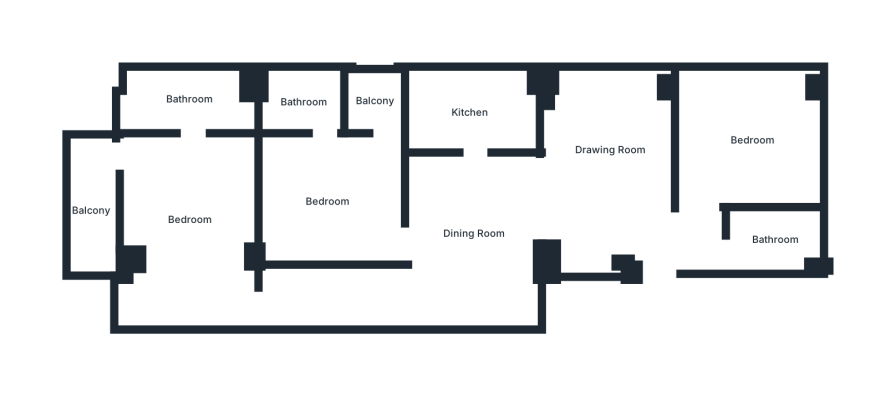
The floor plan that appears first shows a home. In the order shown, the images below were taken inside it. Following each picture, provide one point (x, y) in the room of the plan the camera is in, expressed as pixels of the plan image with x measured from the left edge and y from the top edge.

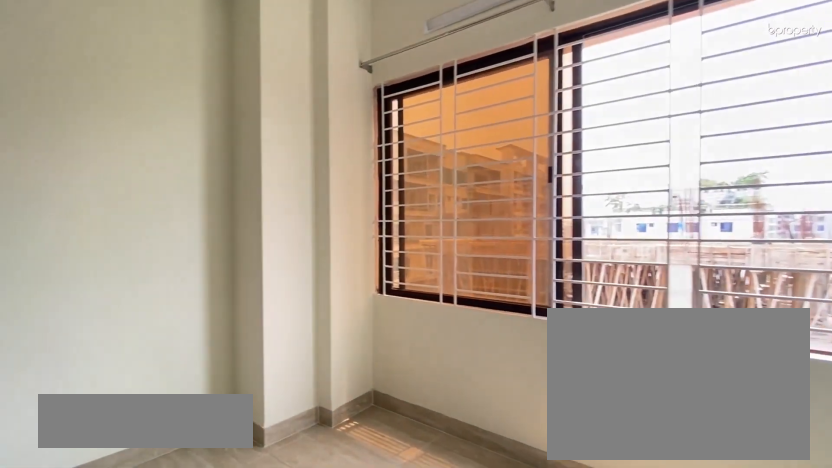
(608, 152)
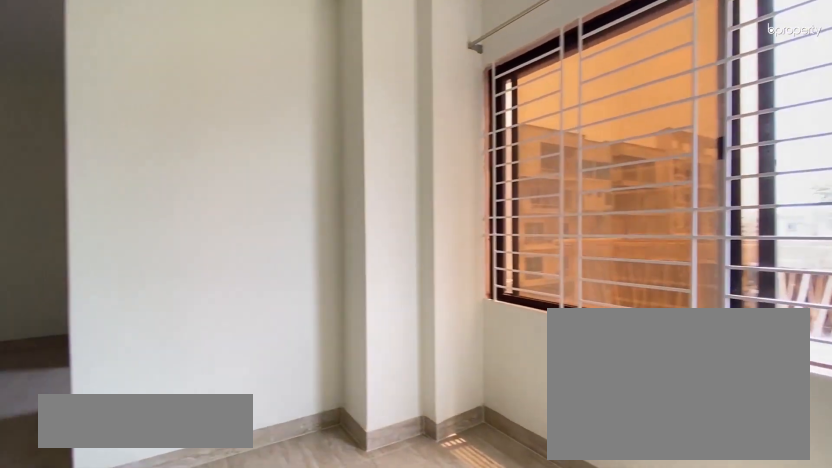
(608, 152)
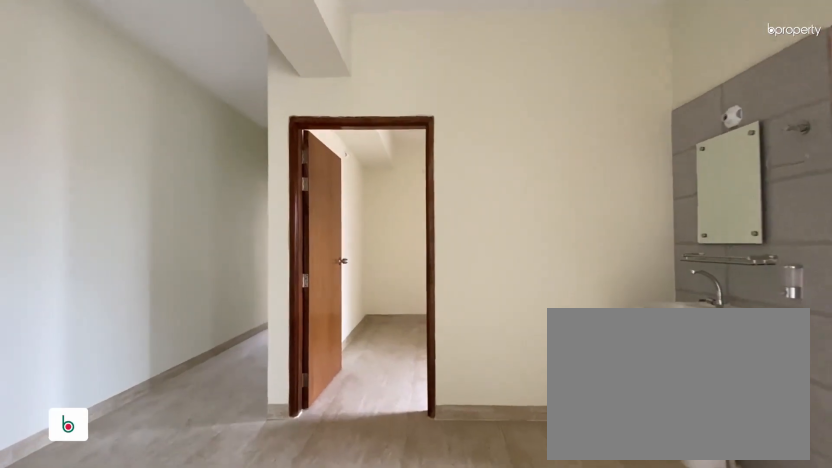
(474, 235)
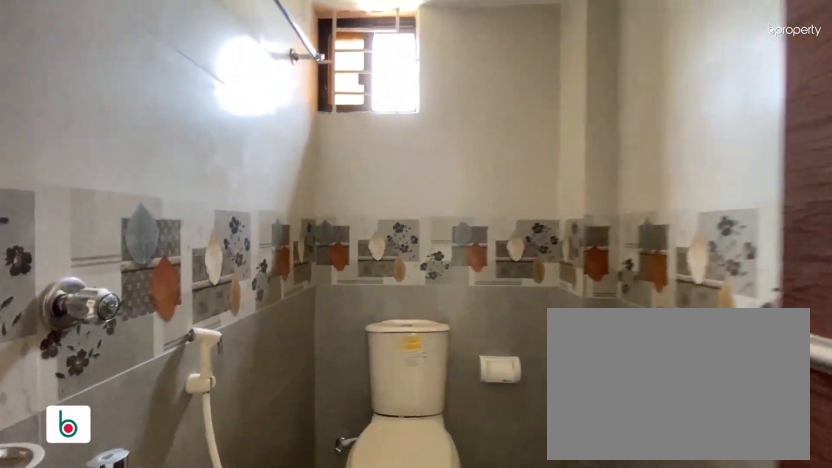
(778, 240)
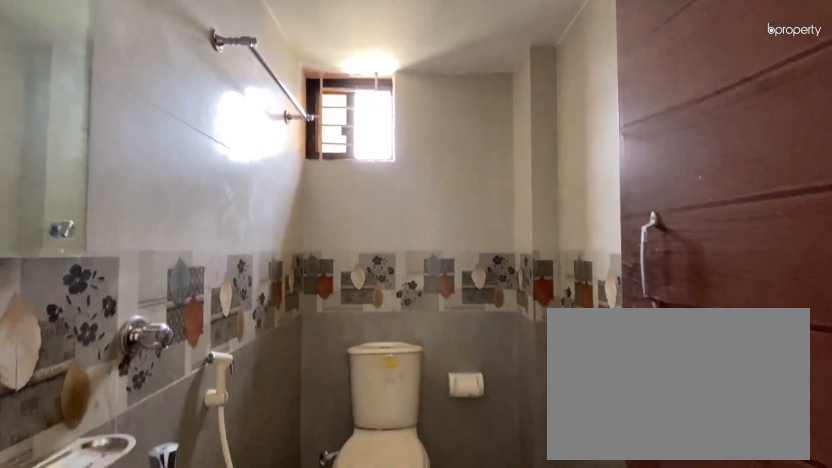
(778, 240)
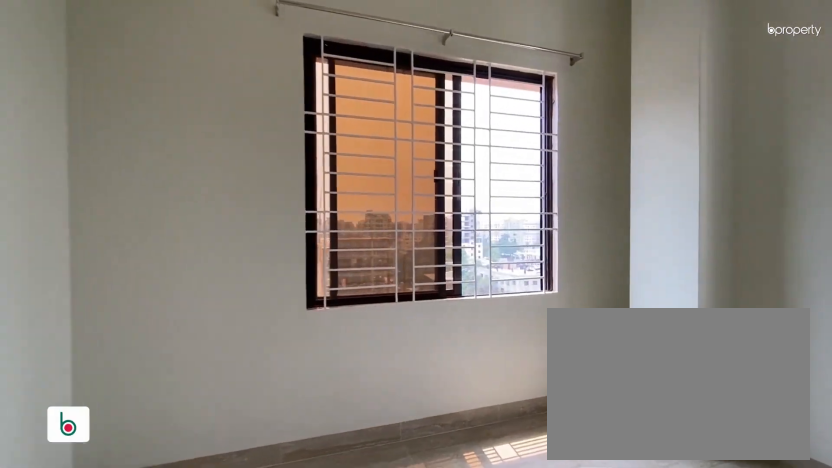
(751, 140)
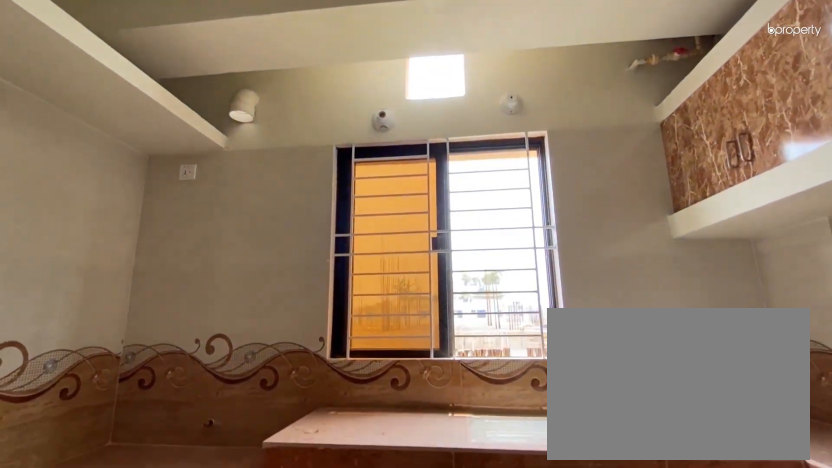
(469, 113)
